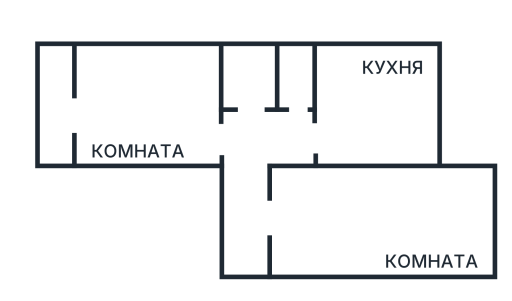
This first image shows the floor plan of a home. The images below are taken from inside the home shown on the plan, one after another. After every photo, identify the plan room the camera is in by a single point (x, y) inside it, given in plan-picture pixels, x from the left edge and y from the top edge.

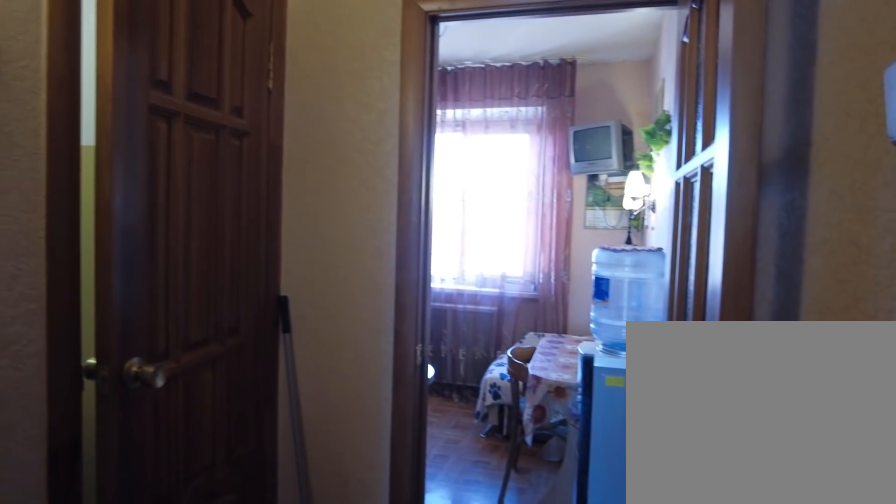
(251, 180)
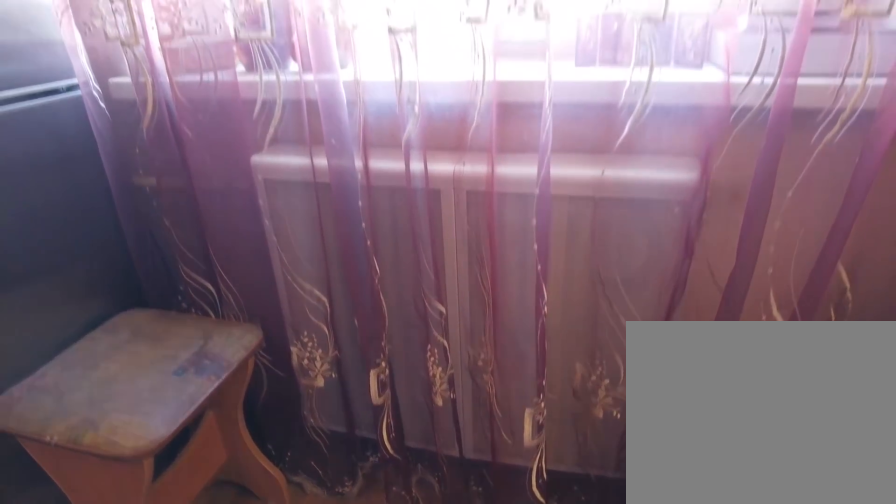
(344, 140)
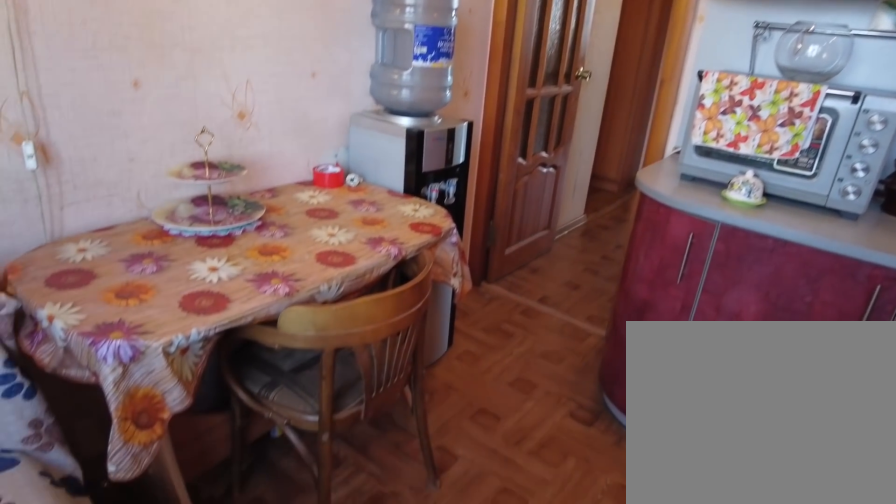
(344, 140)
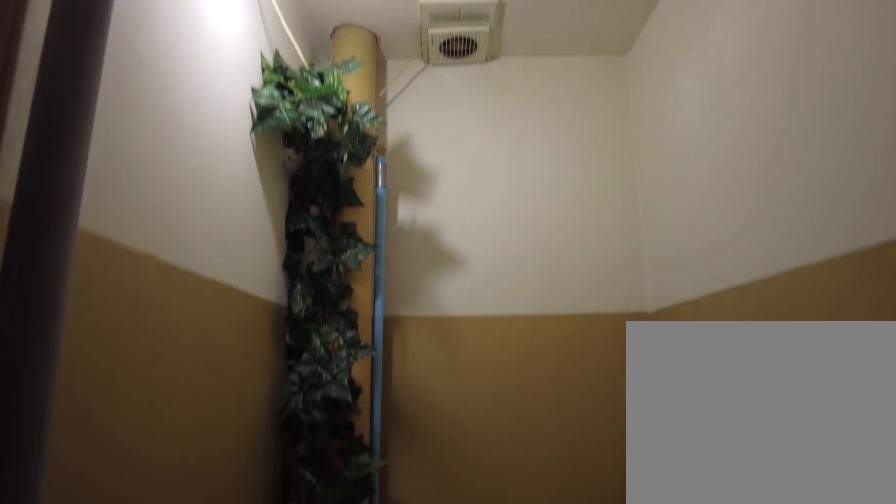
(297, 138)
